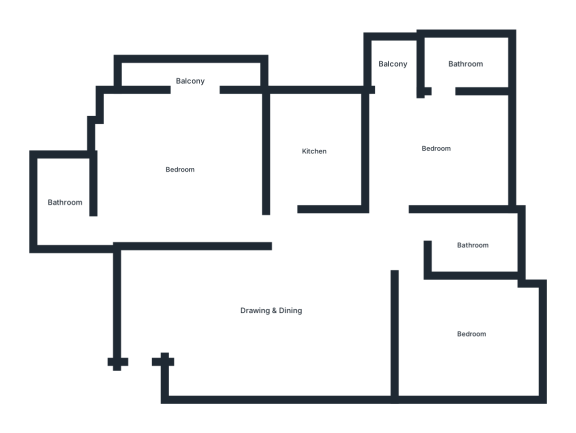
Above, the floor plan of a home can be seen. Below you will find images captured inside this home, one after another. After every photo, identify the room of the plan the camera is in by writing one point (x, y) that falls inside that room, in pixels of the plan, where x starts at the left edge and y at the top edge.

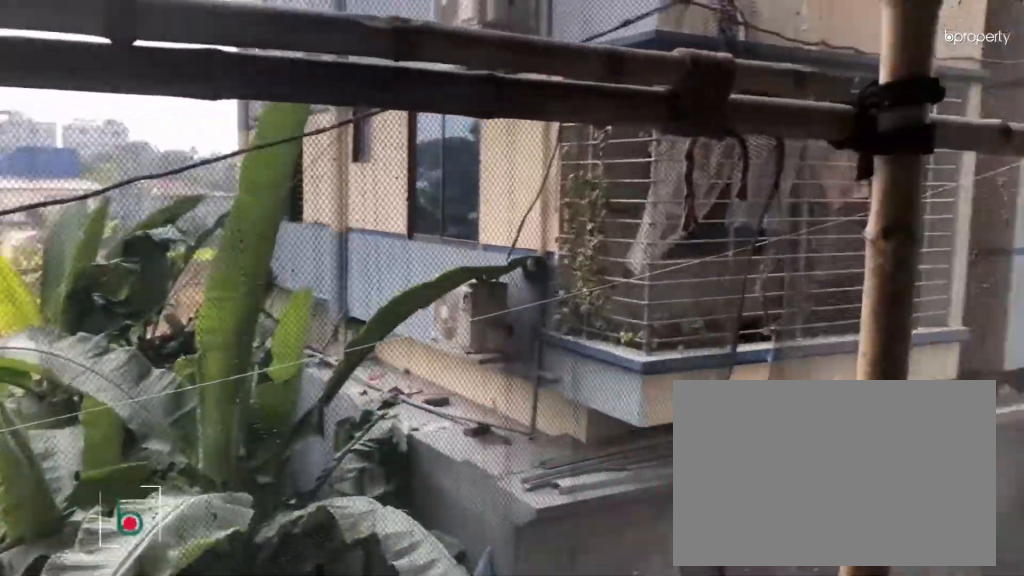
(190, 81)
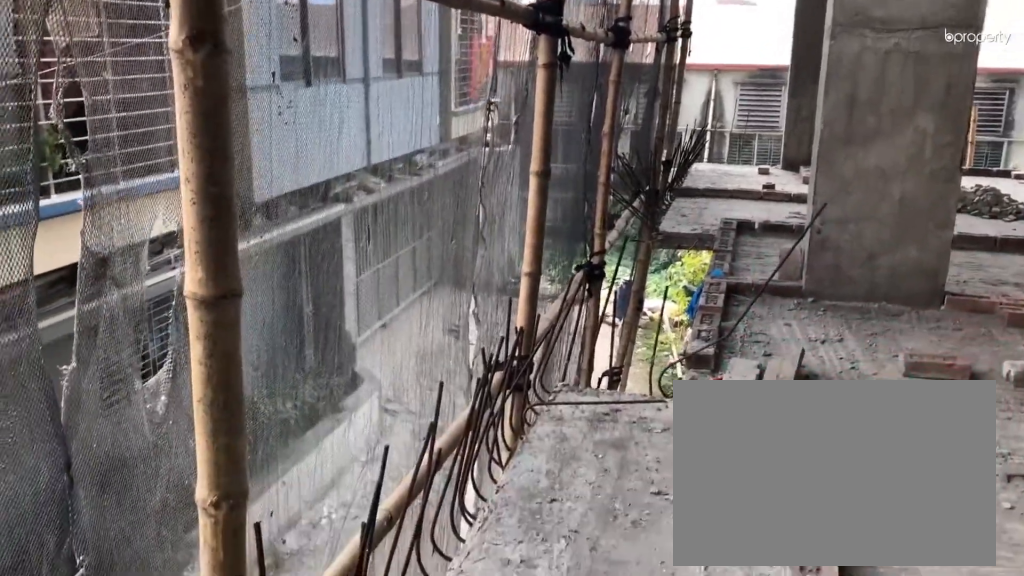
(190, 81)
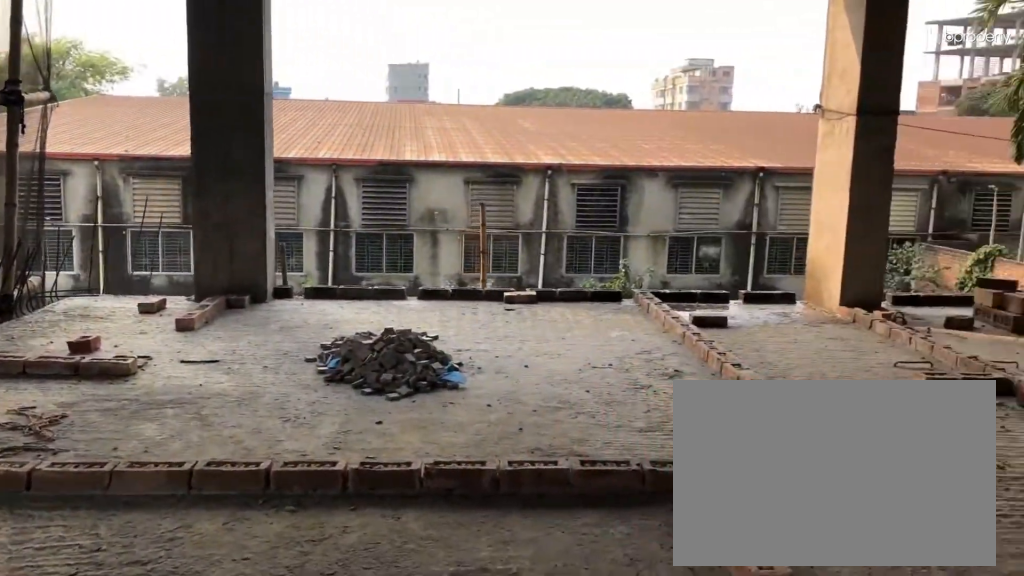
(315, 152)
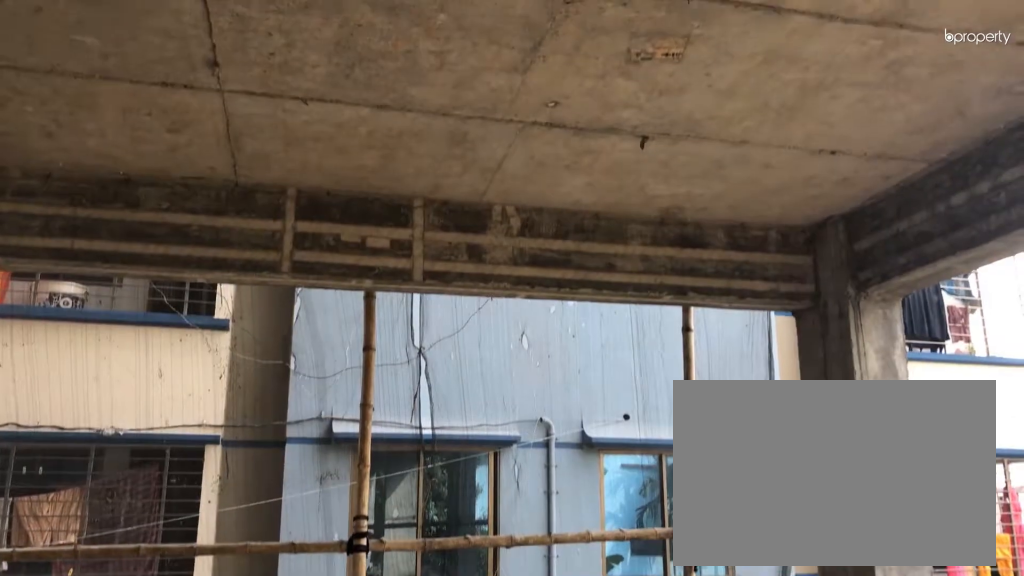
(437, 149)
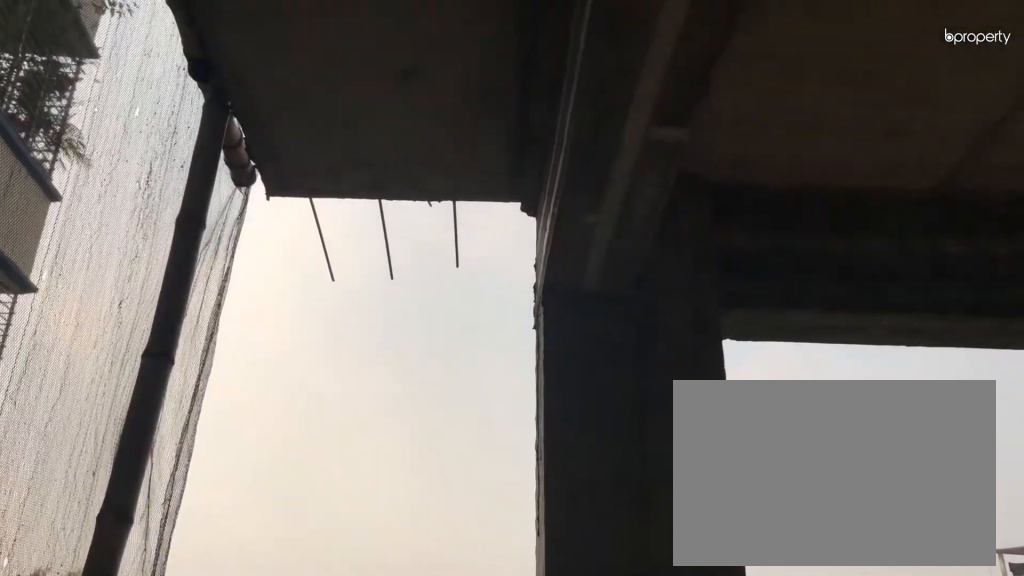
(467, 64)
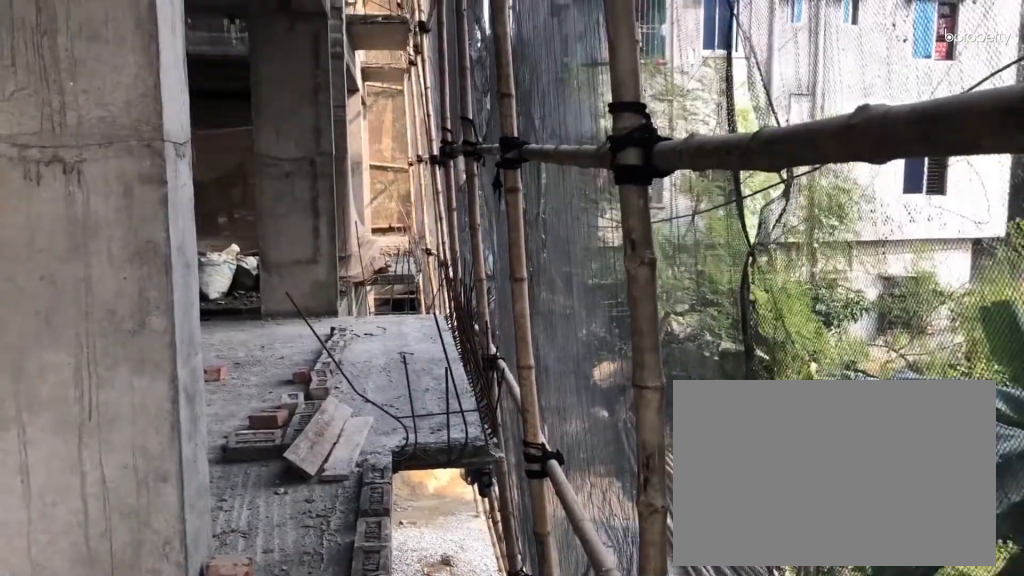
(394, 64)
